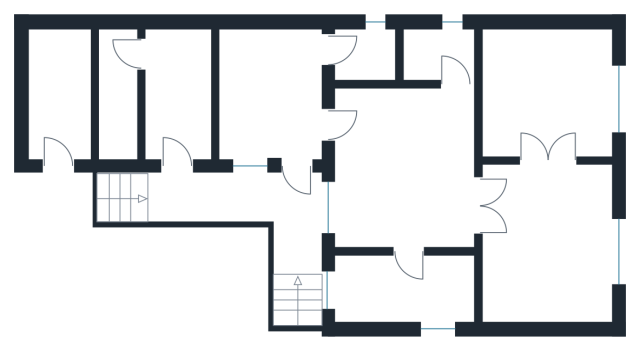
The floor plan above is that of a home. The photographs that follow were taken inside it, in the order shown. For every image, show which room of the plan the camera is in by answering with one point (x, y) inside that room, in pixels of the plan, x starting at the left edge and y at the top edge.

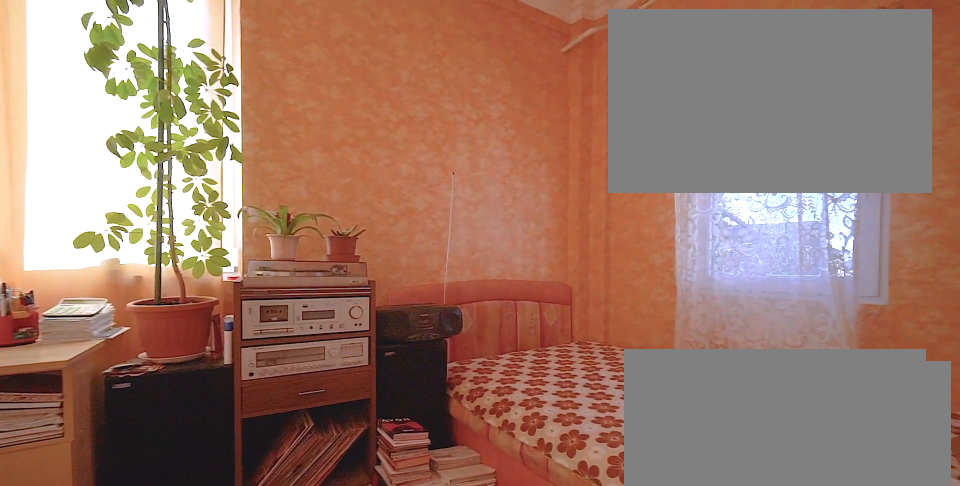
(407, 294)
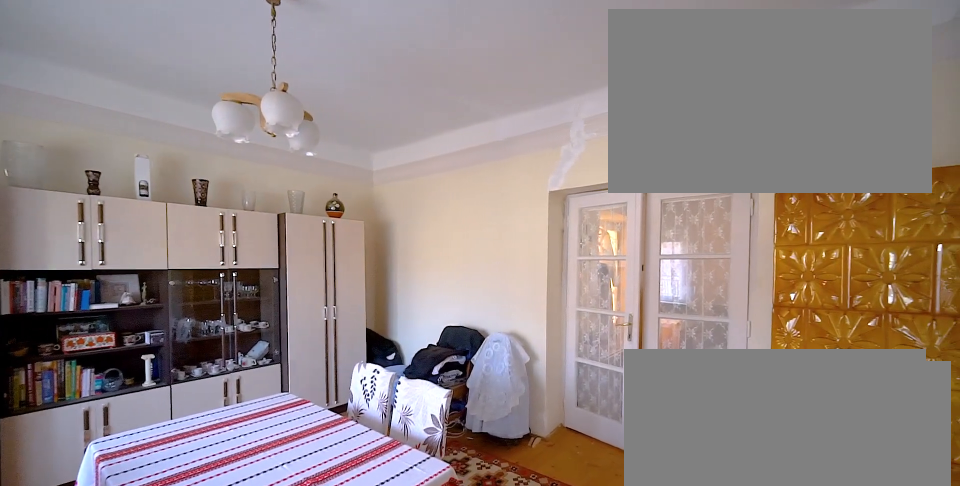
(549, 247)
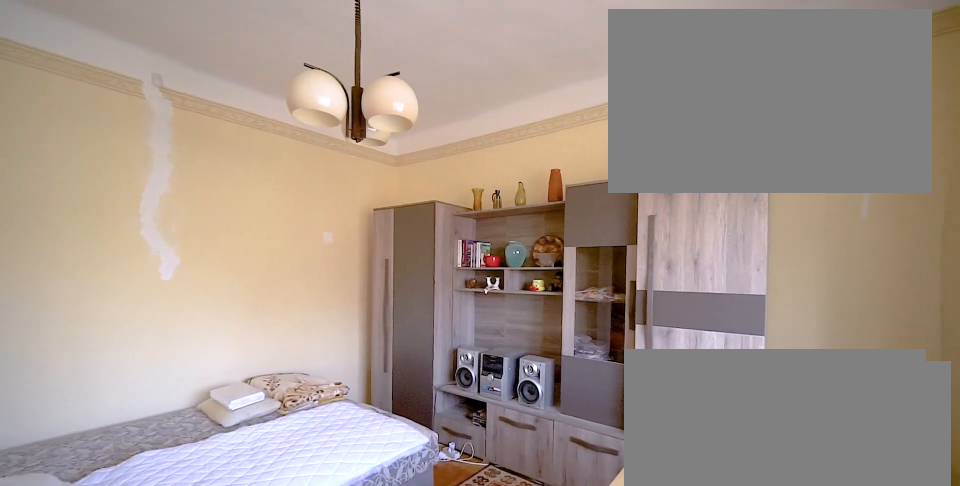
(549, 95)
